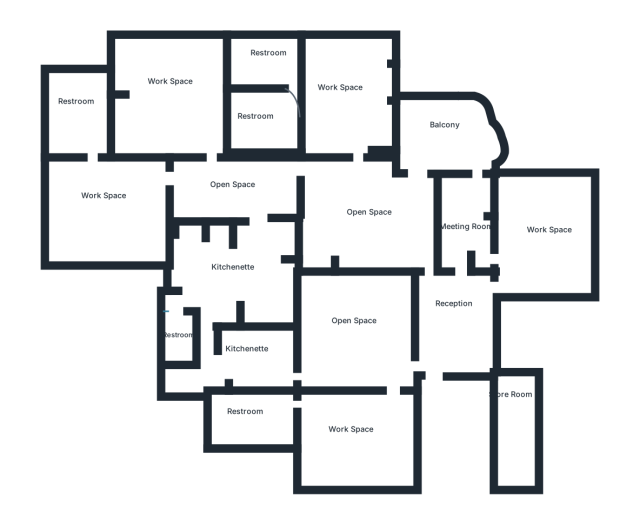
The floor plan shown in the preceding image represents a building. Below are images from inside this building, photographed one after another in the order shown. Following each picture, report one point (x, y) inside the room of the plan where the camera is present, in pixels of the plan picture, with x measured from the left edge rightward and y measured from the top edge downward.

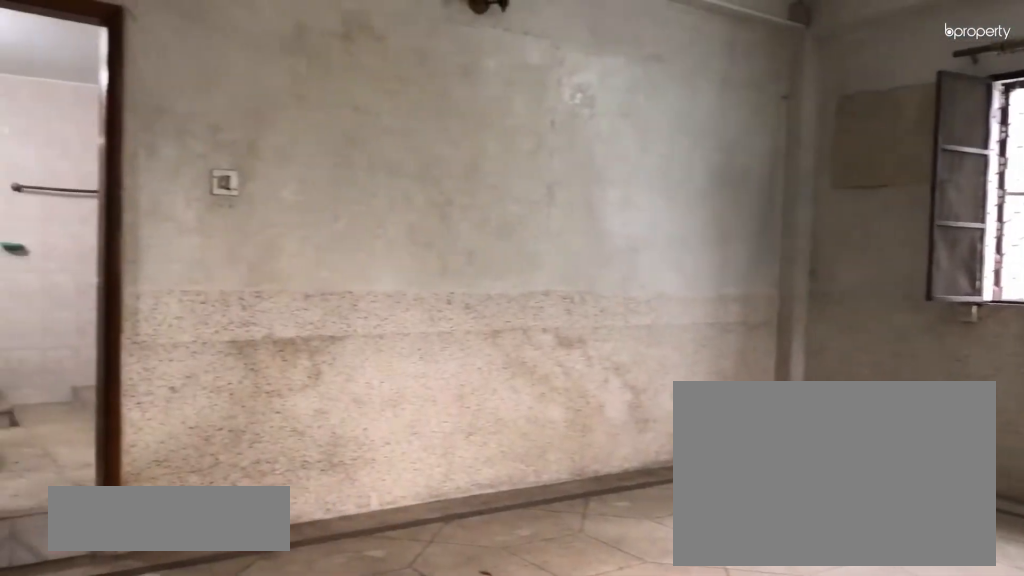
(351, 94)
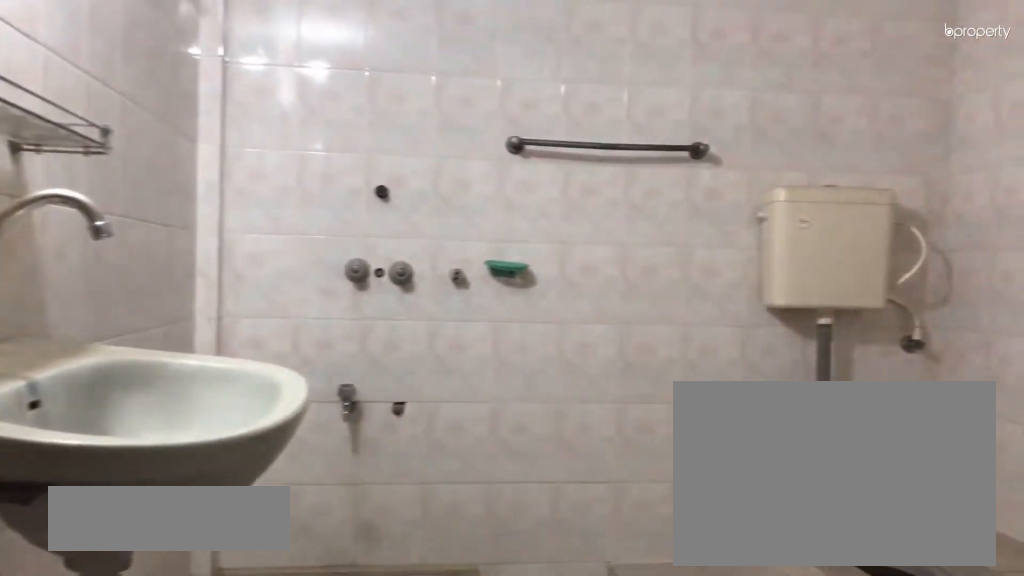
(268, 118)
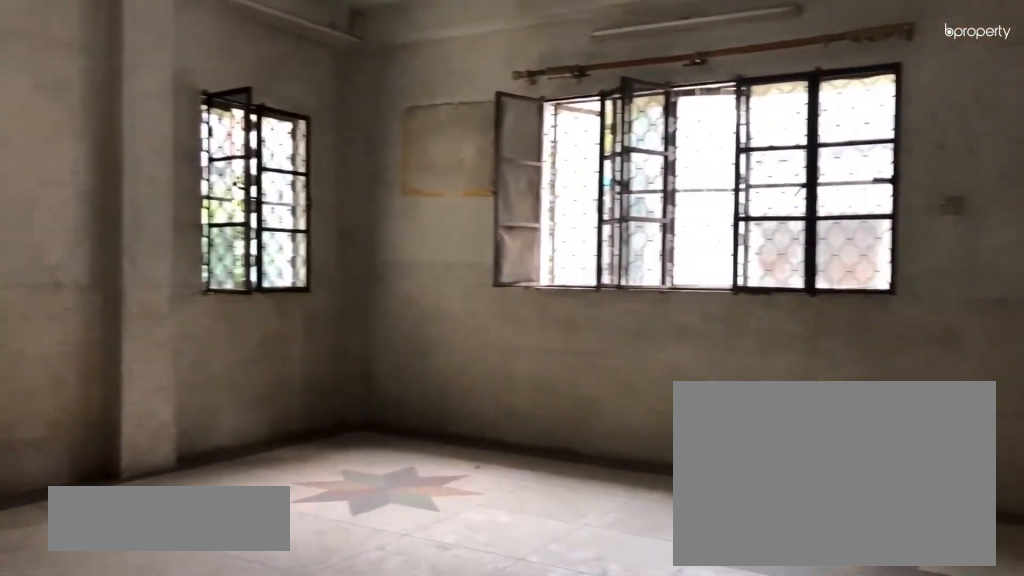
(171, 81)
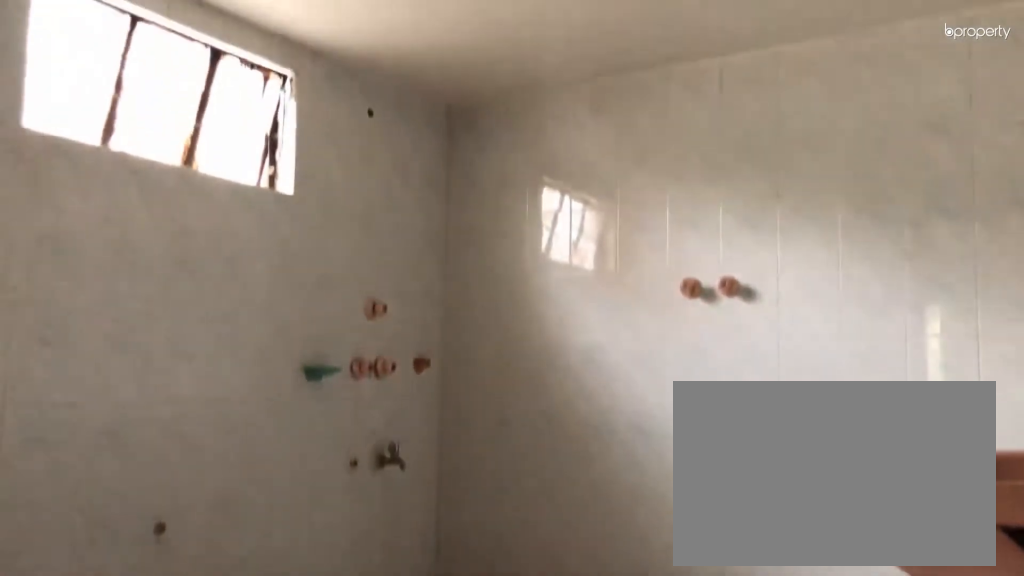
(265, 56)
